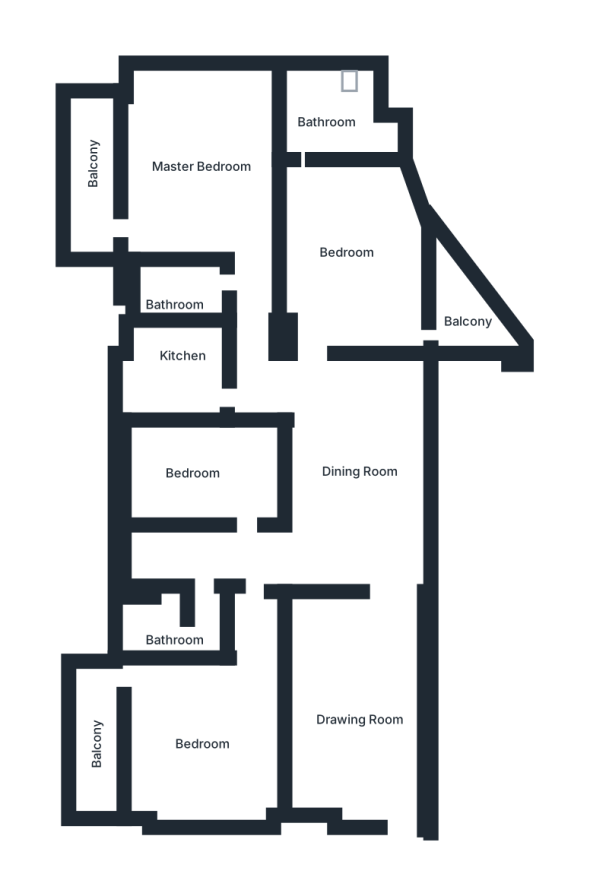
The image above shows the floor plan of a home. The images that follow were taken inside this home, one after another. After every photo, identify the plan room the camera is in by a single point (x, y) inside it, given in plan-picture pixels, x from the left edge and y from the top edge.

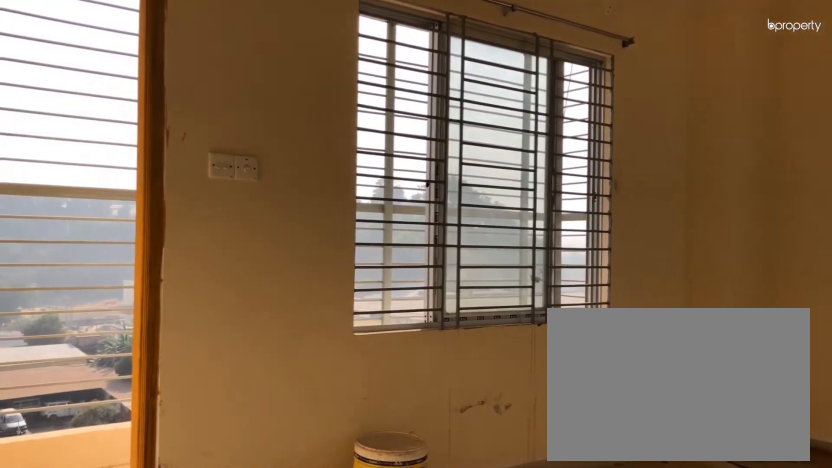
(198, 162)
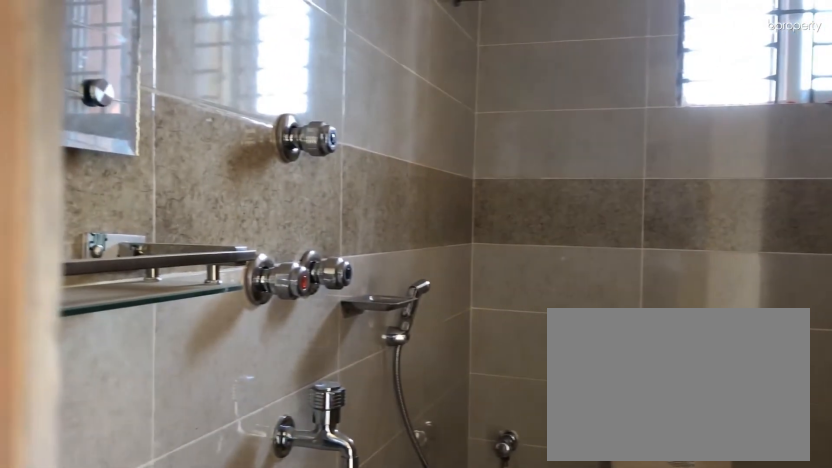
(179, 296)
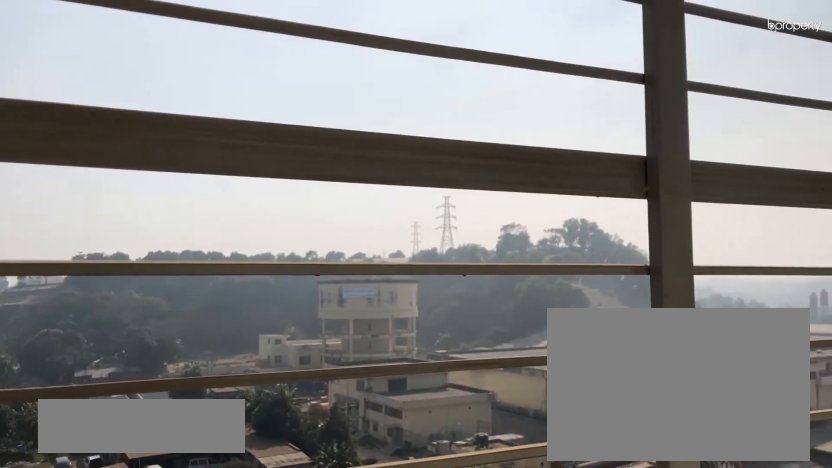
(98, 171)
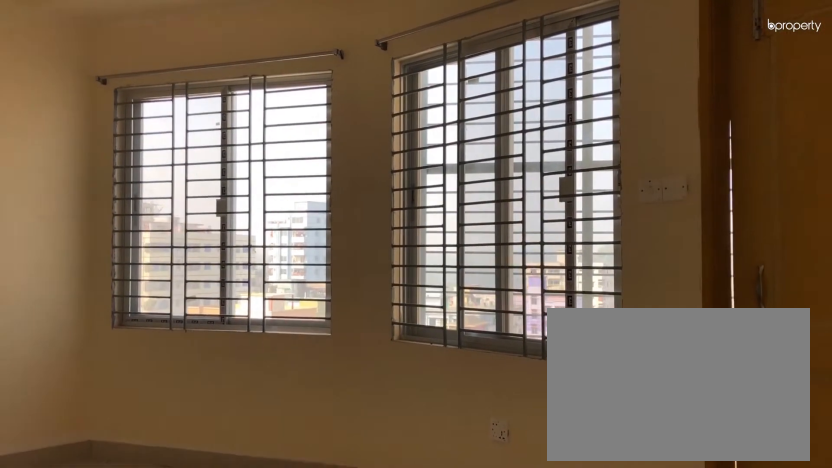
(359, 256)
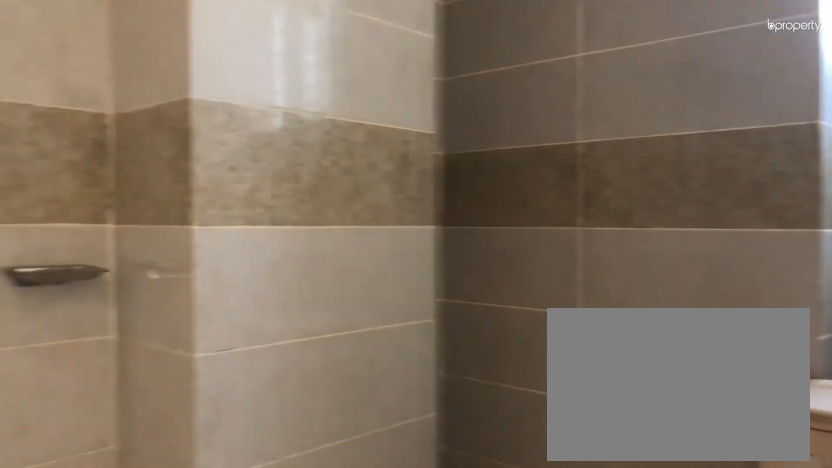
(327, 114)
